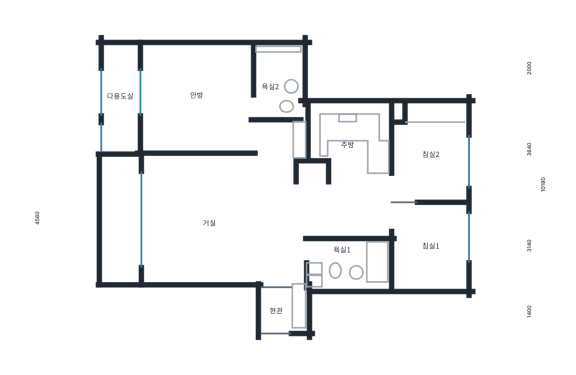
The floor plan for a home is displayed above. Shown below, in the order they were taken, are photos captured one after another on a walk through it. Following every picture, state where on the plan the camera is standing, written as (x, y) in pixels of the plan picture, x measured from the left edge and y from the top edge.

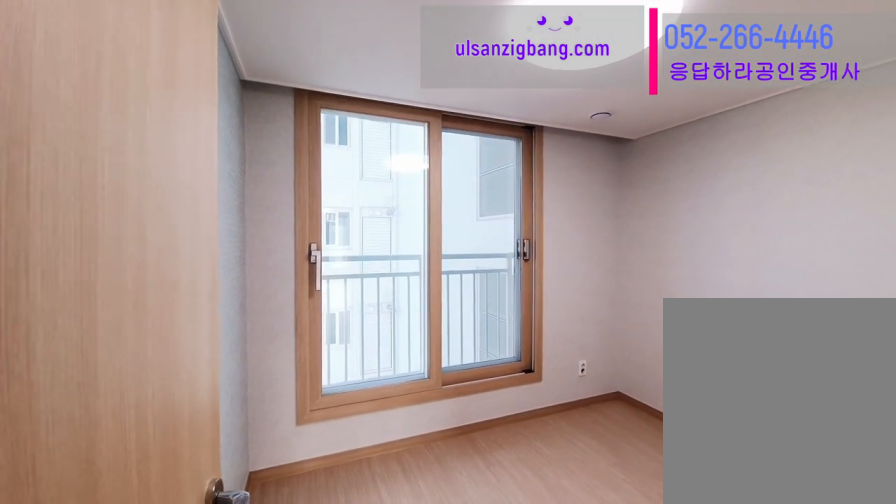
(435, 244)
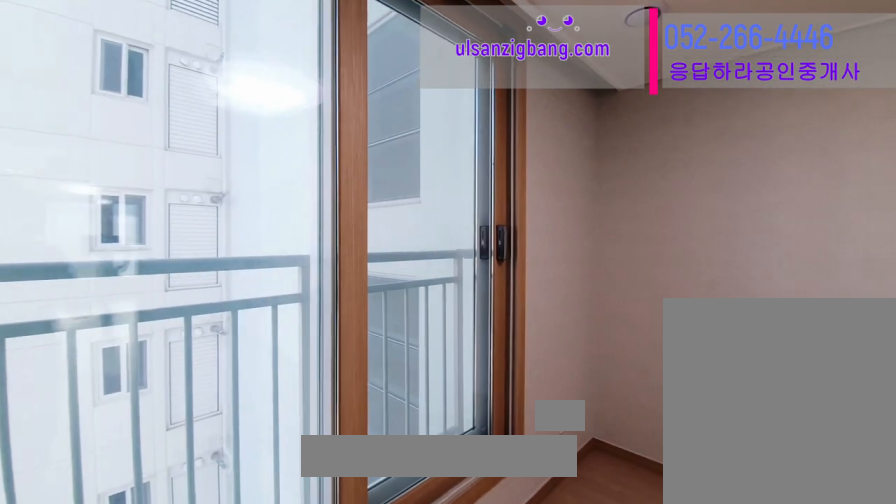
(435, 244)
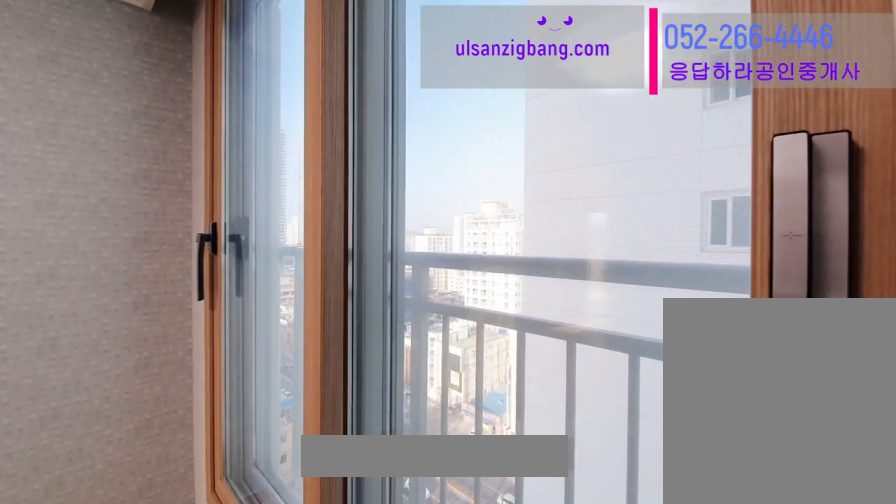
(436, 243)
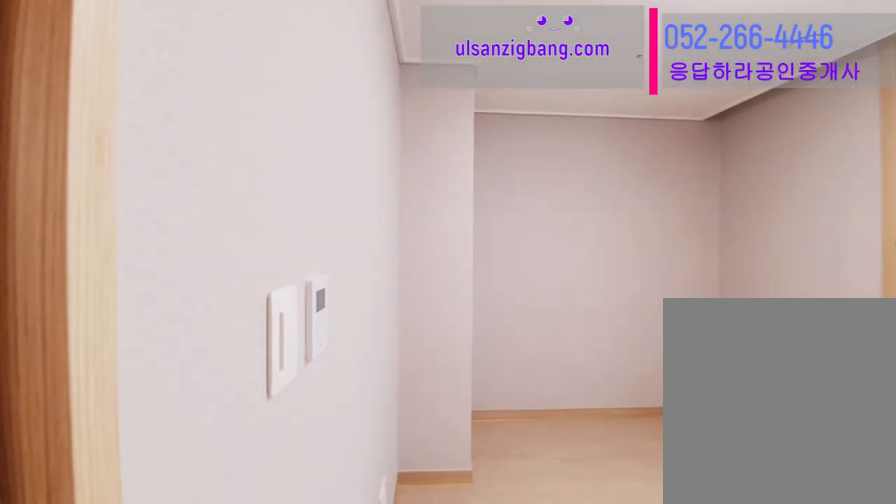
(440, 159)
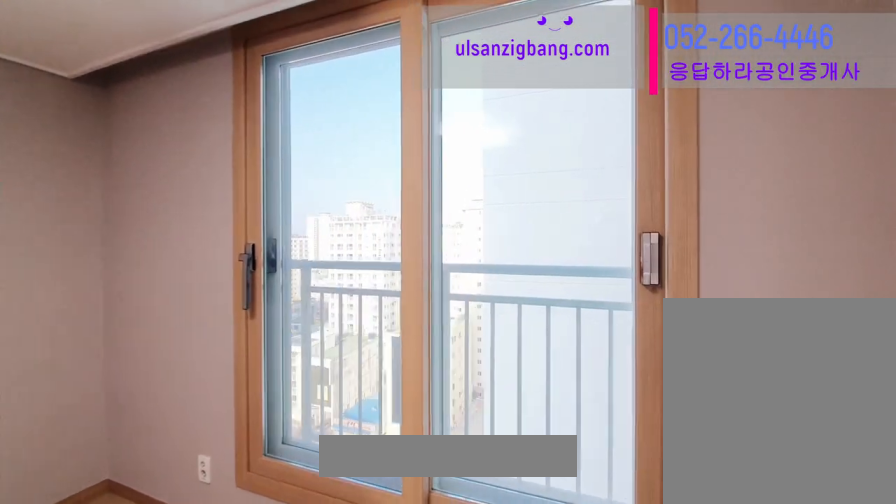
(441, 159)
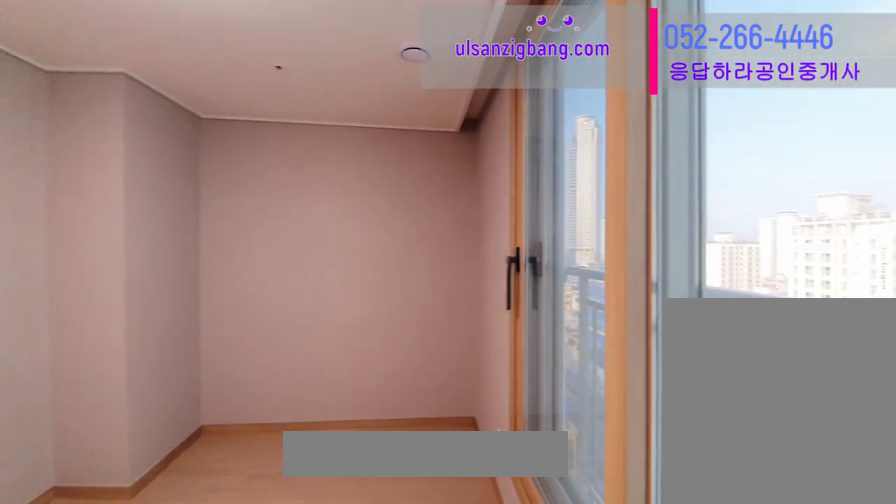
(441, 159)
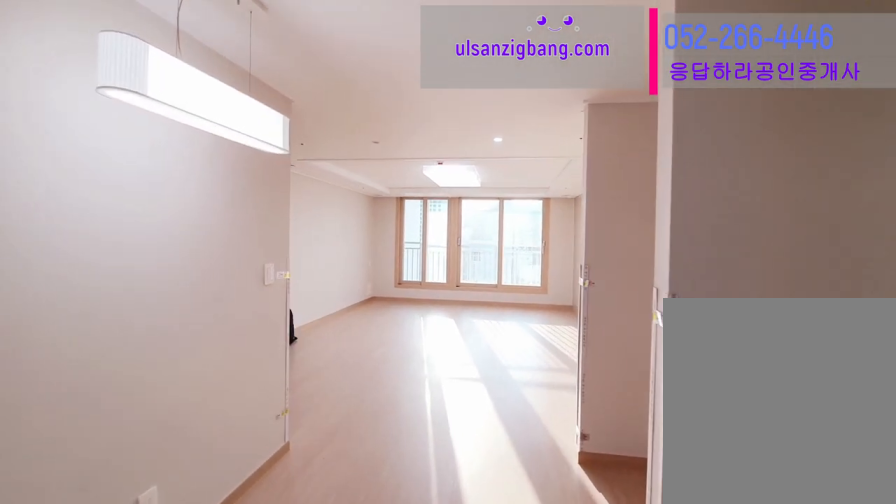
(306, 199)
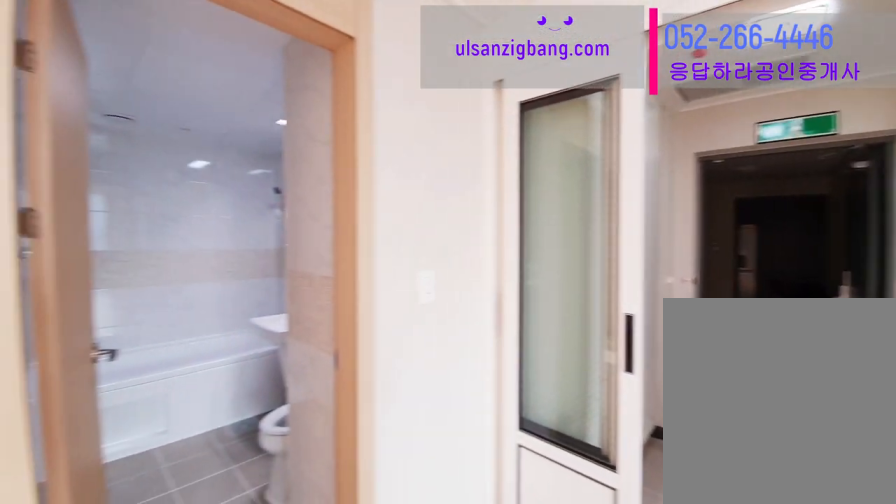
(258, 230)
